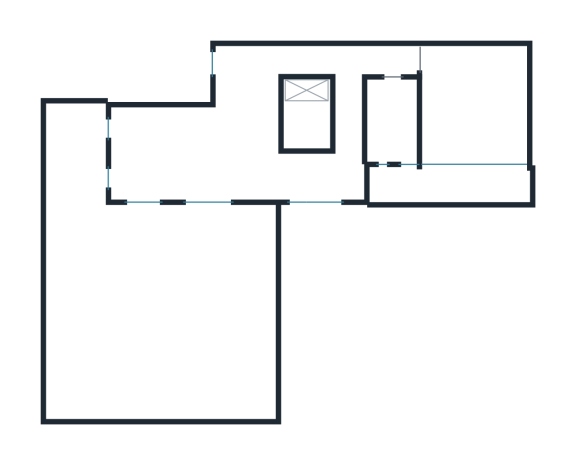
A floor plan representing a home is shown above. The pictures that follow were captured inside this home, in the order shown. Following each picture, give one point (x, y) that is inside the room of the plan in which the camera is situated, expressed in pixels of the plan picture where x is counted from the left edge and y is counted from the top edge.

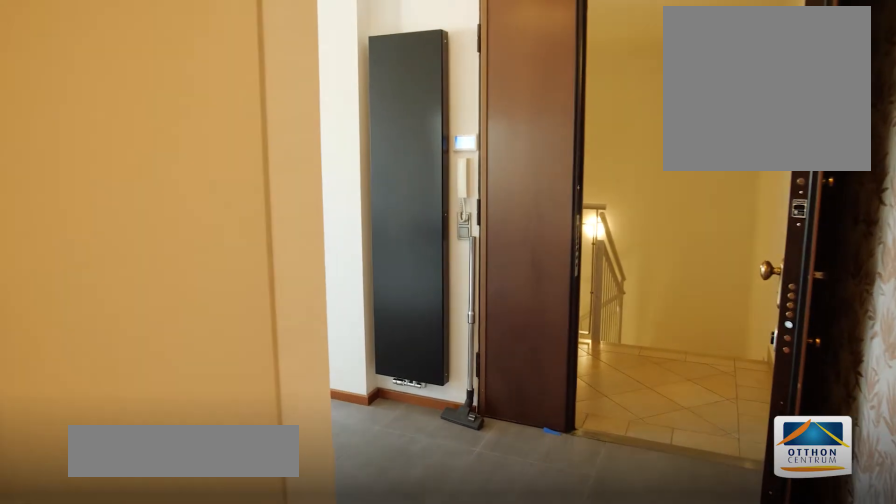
(246, 66)
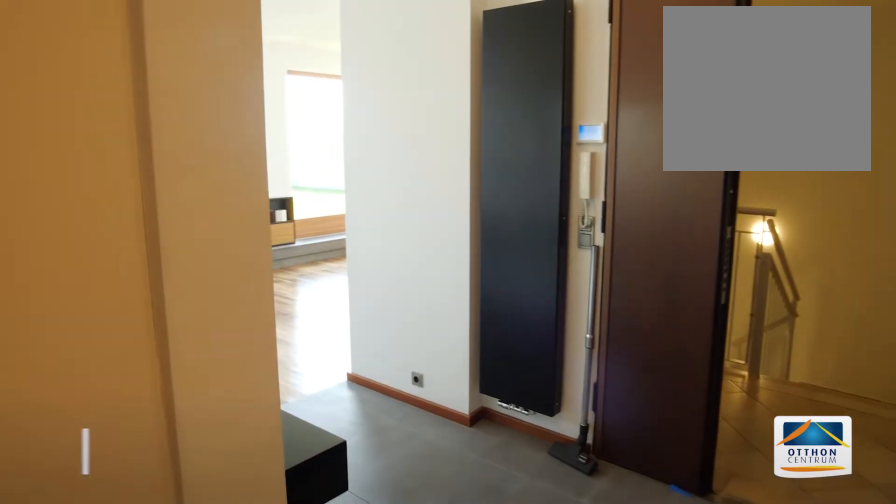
(246, 67)
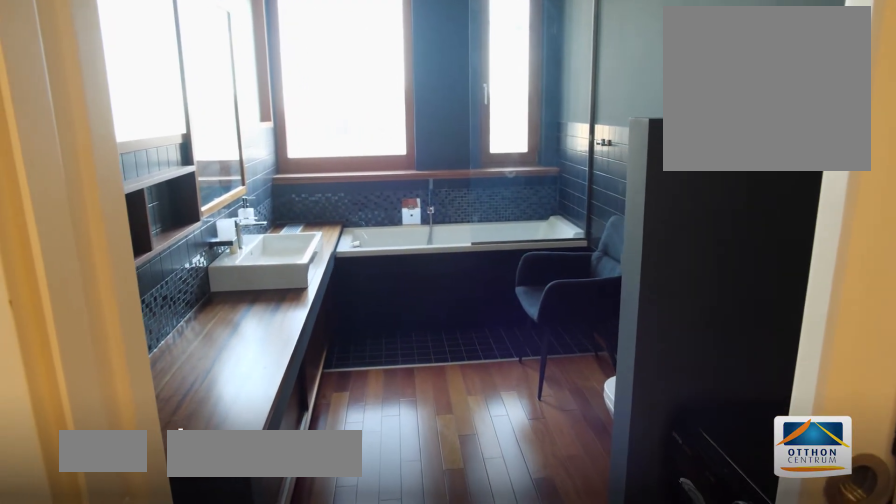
(391, 117)
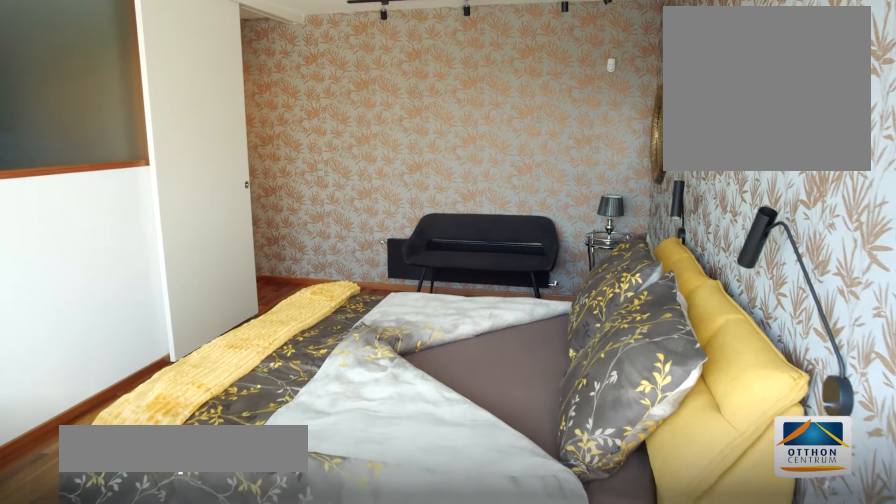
(476, 117)
